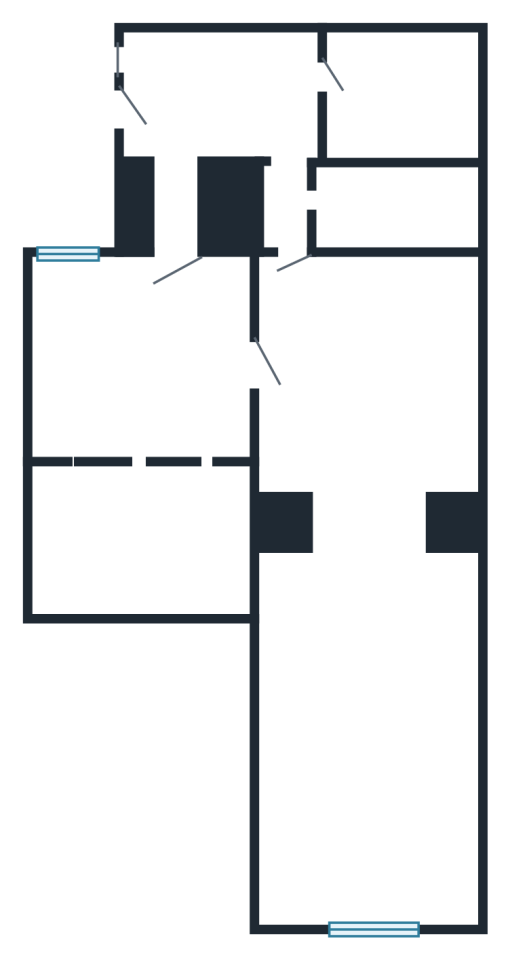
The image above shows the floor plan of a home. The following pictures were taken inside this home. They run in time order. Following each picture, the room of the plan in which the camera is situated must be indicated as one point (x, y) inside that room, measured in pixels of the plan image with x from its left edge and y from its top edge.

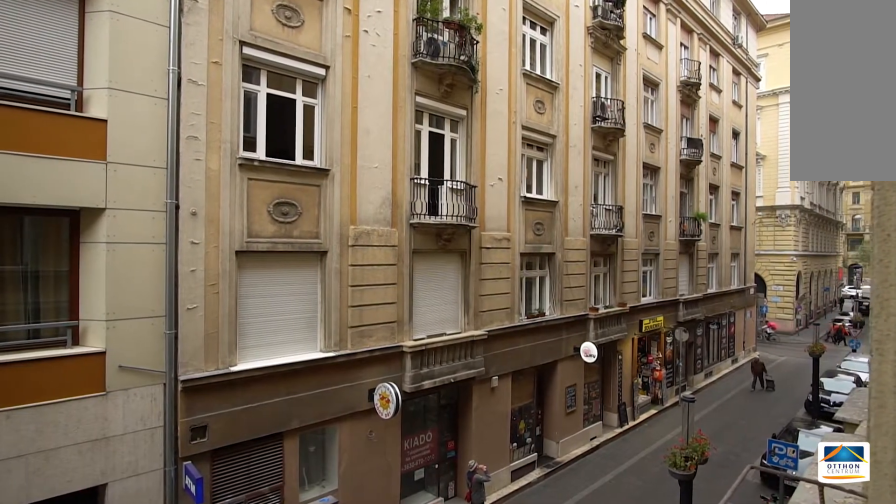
(375, 819)
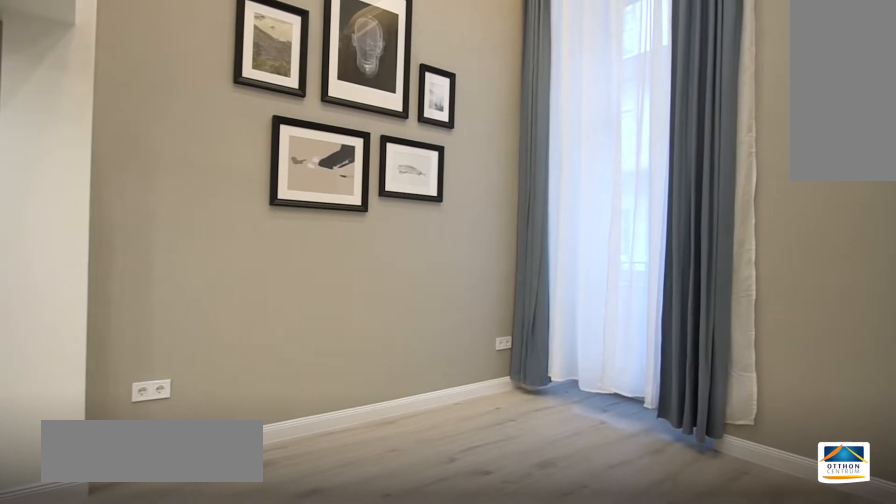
(150, 393)
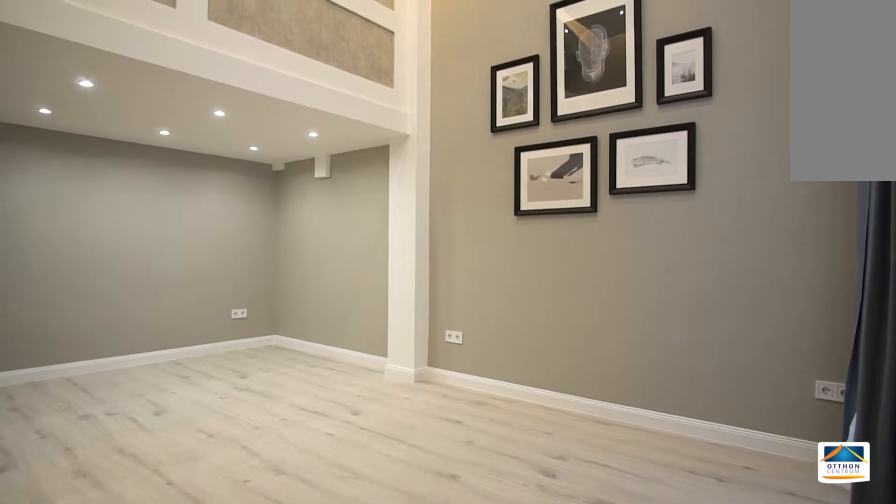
(151, 393)
